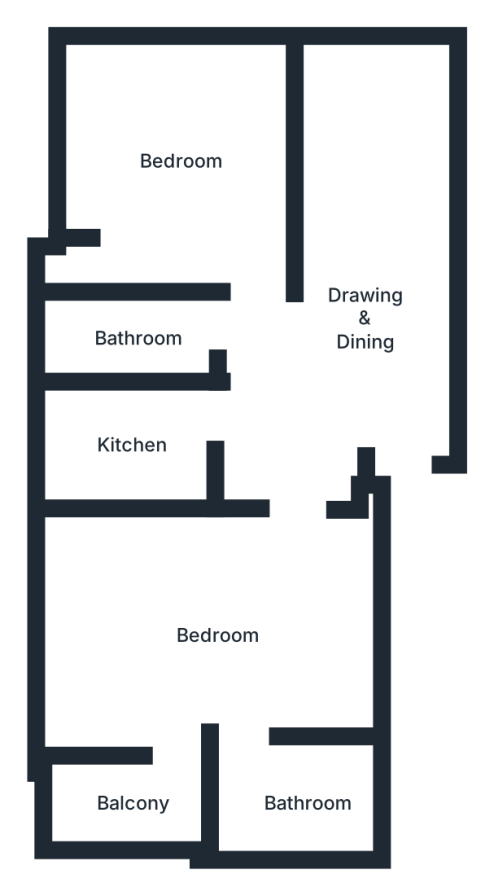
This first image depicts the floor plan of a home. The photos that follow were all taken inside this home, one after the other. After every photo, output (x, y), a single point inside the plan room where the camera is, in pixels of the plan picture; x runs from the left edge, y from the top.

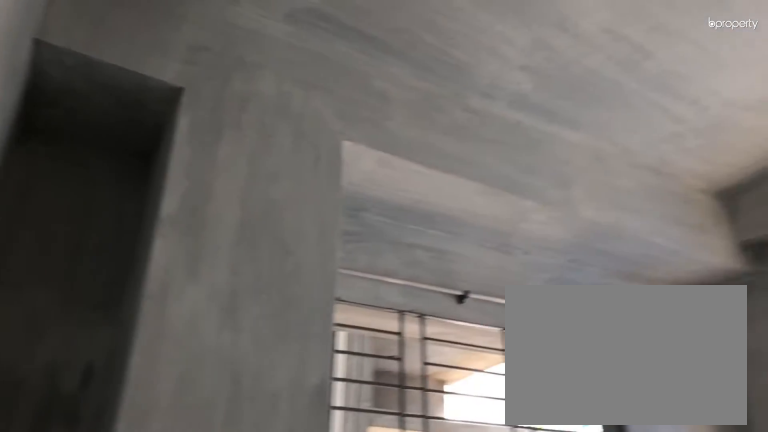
(169, 148)
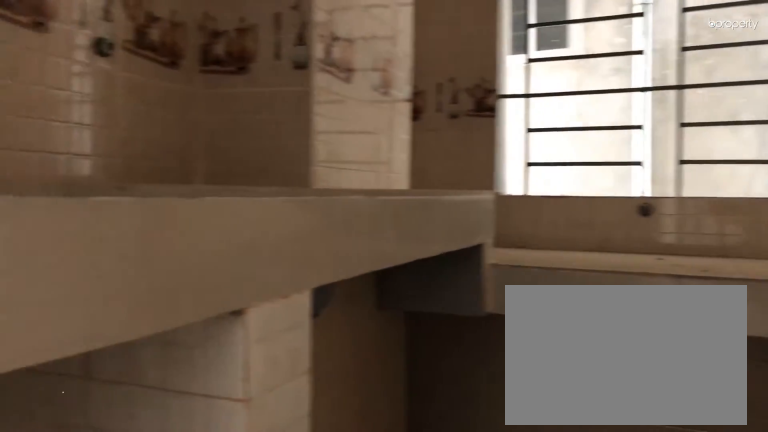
(141, 445)
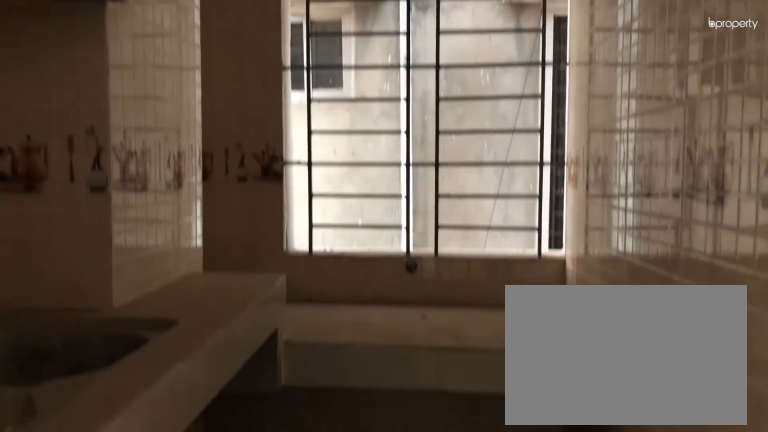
(141, 445)
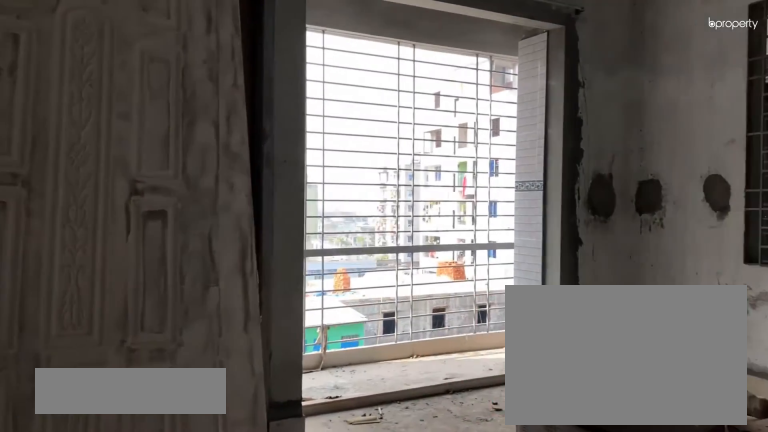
(227, 628)
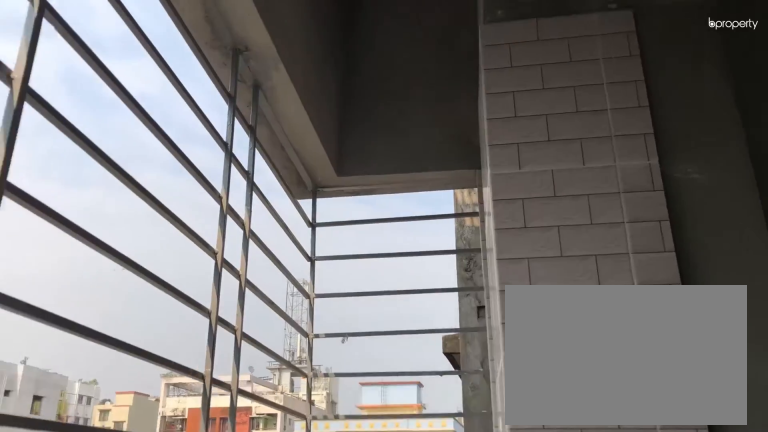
(131, 796)
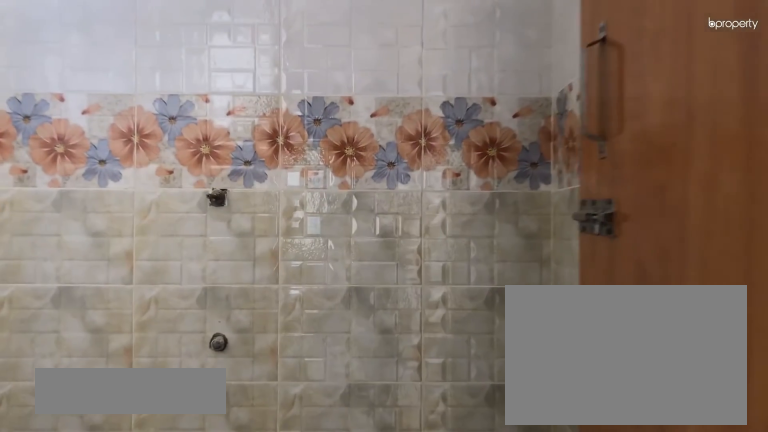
(310, 797)
